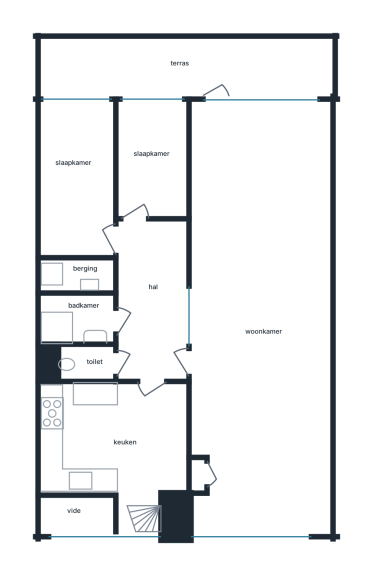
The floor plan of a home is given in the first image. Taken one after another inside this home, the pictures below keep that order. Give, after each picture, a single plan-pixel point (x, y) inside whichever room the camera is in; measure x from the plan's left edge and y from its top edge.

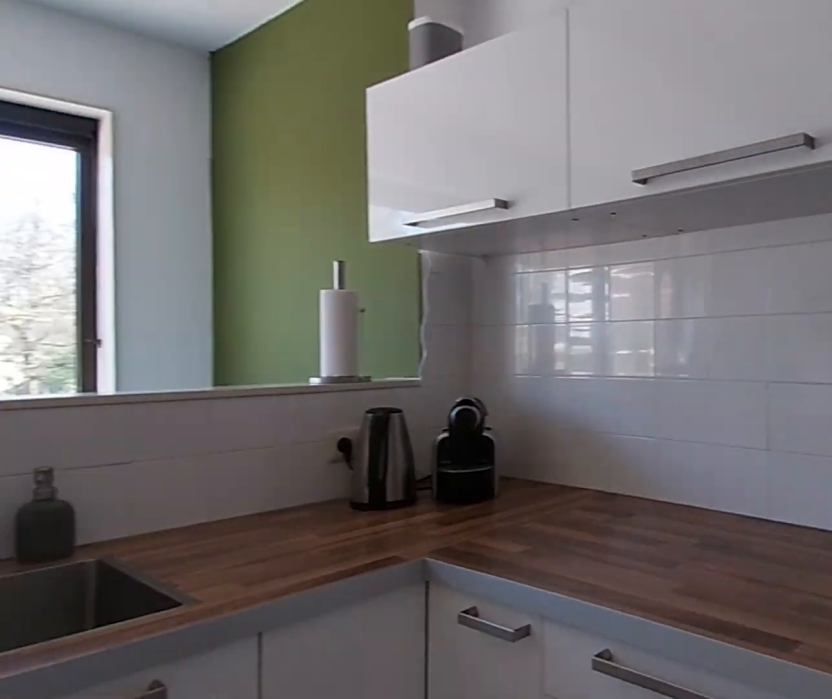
(115, 441)
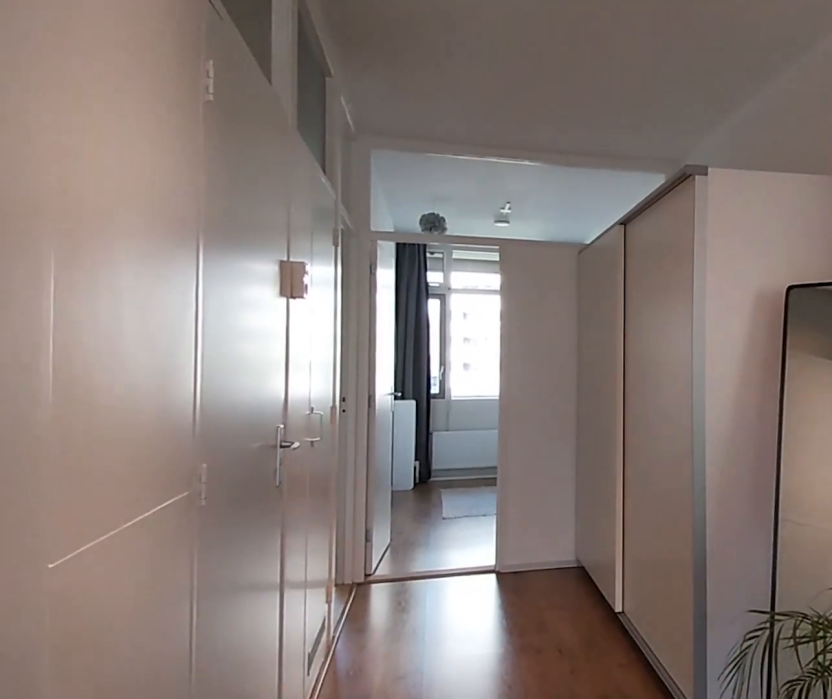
(152, 301)
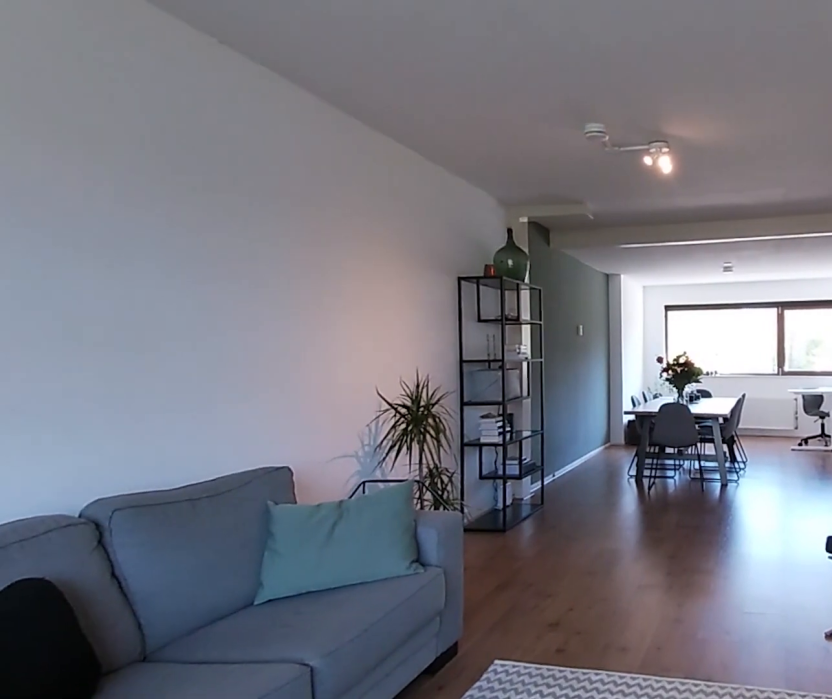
(268, 209)
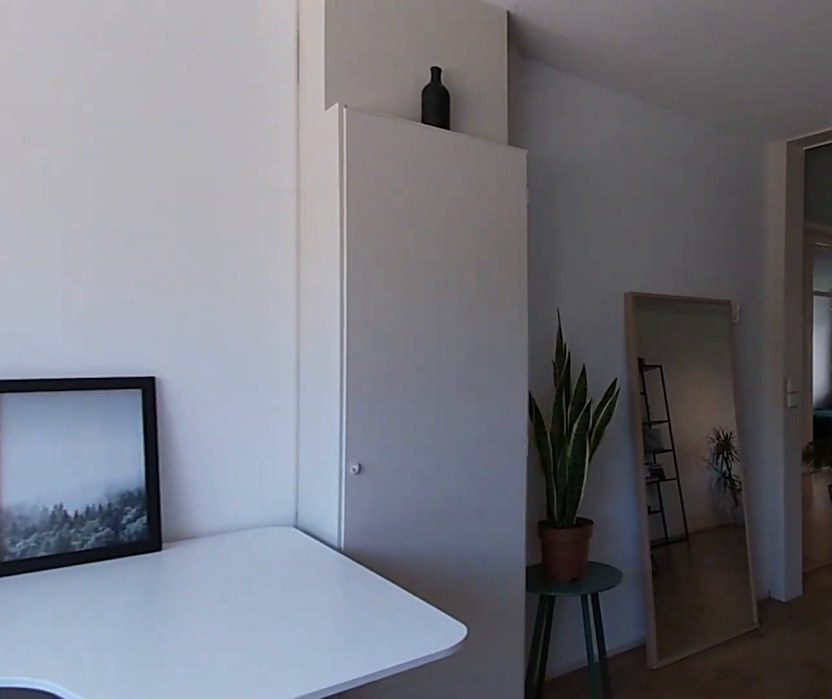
(268, 209)
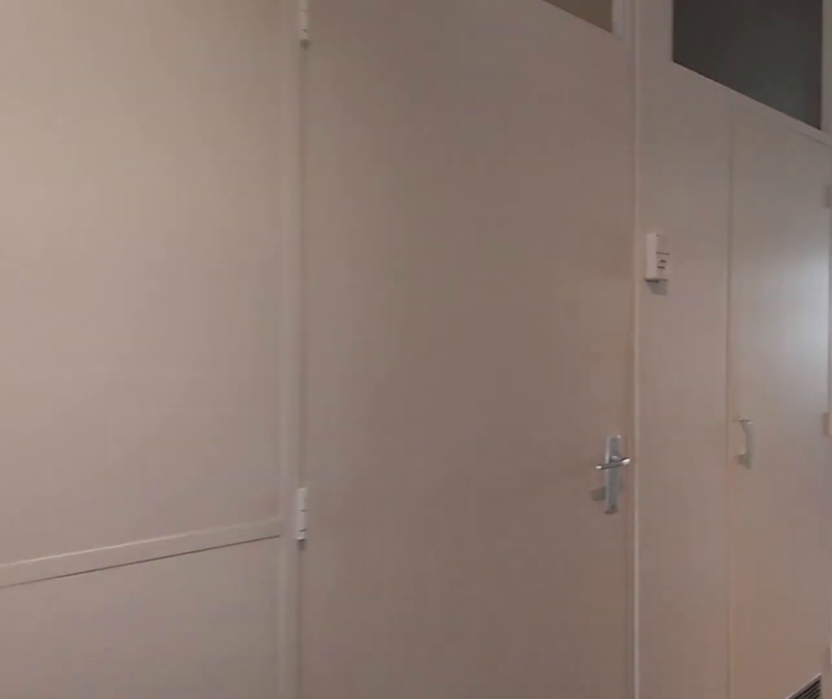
(152, 301)
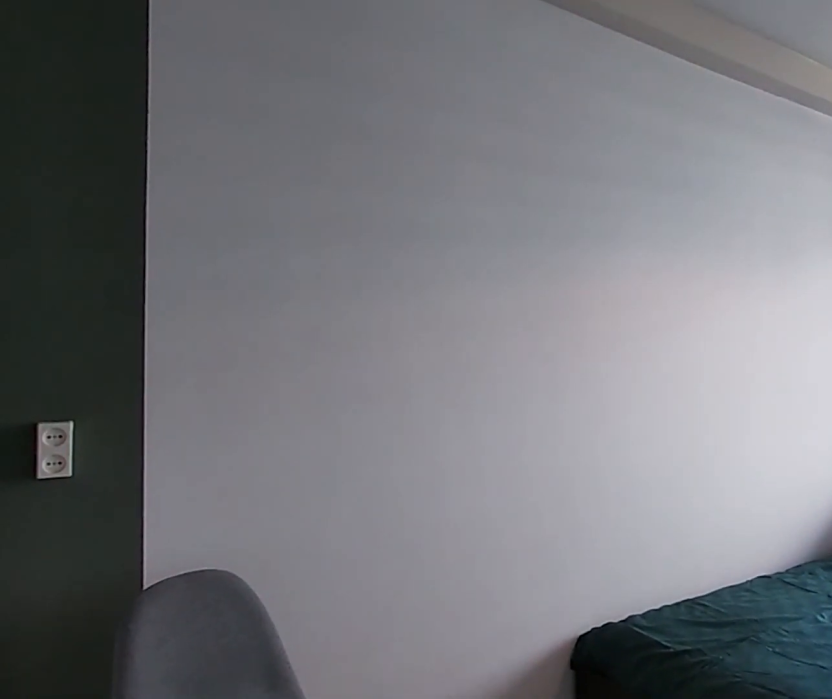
(78, 180)
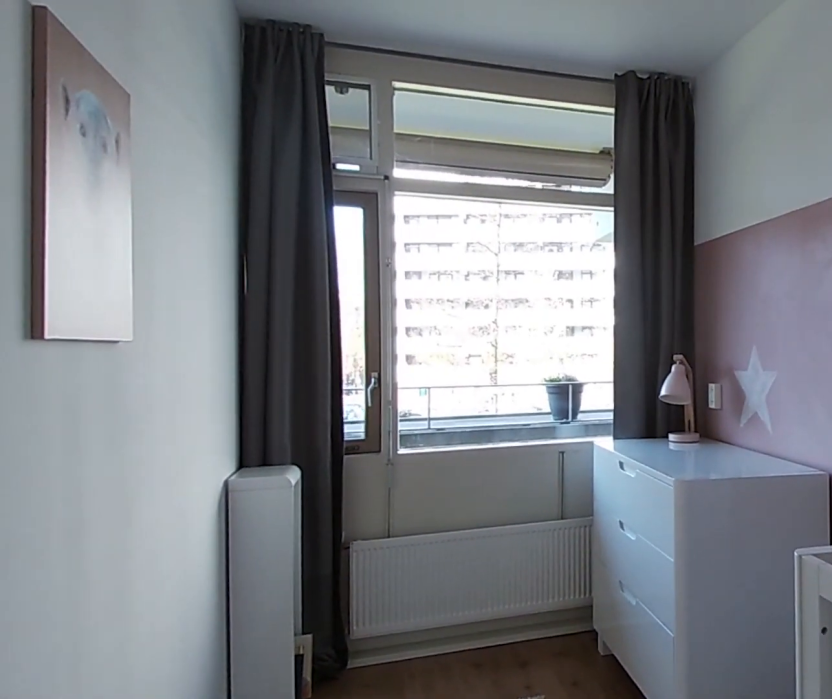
(151, 161)
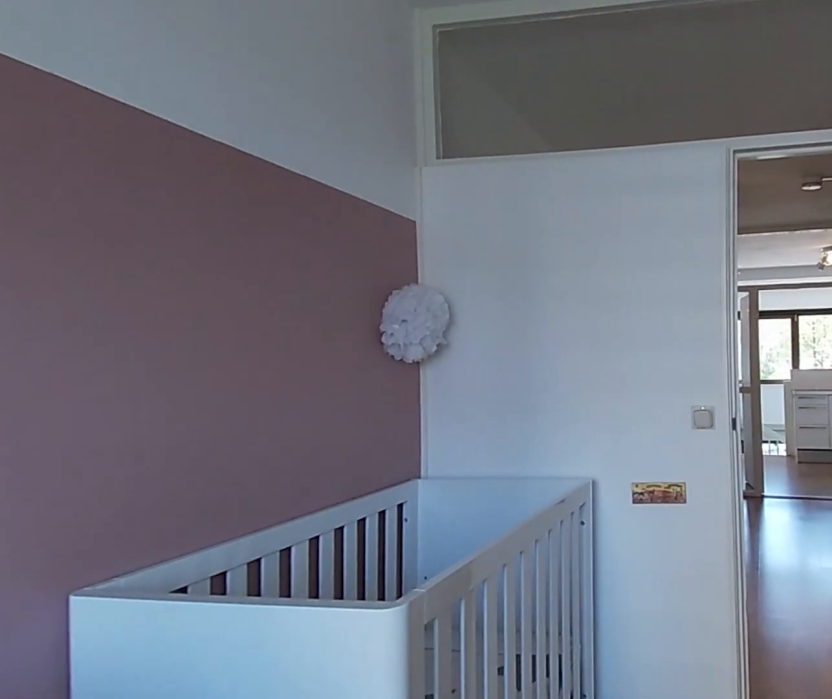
(151, 161)
